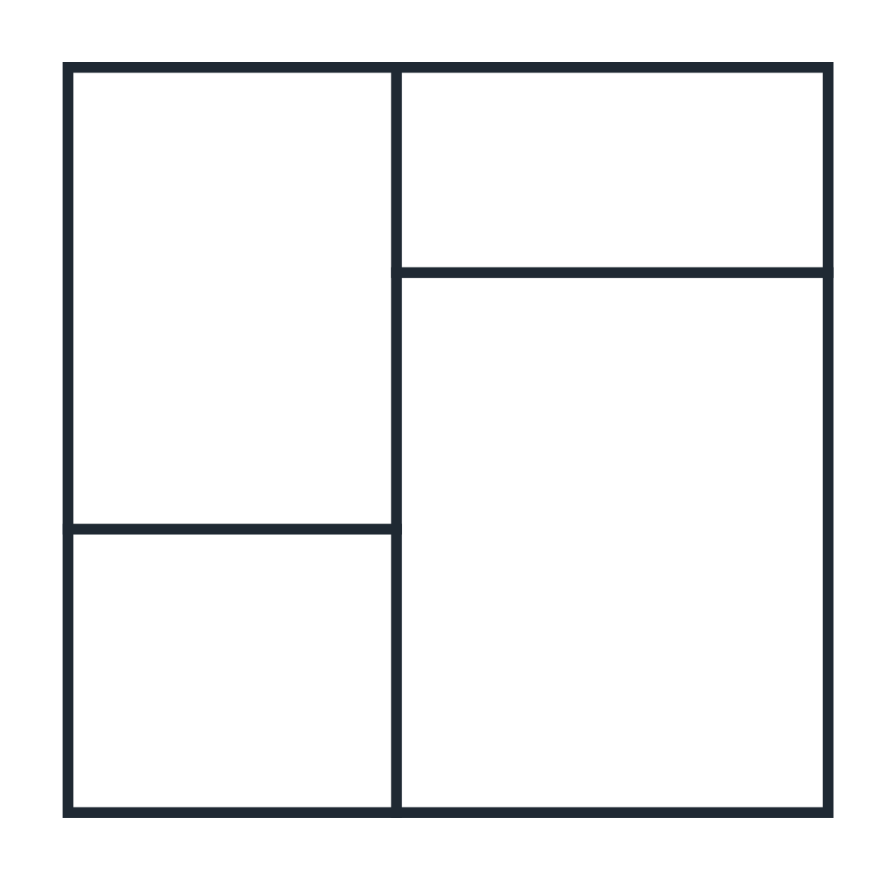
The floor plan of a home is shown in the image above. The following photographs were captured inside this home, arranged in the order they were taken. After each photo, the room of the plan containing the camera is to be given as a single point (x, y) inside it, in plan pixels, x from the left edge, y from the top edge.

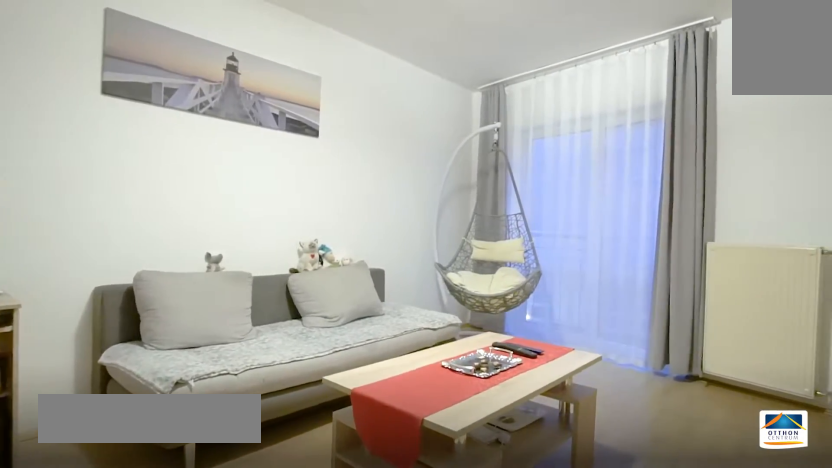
(267, 314)
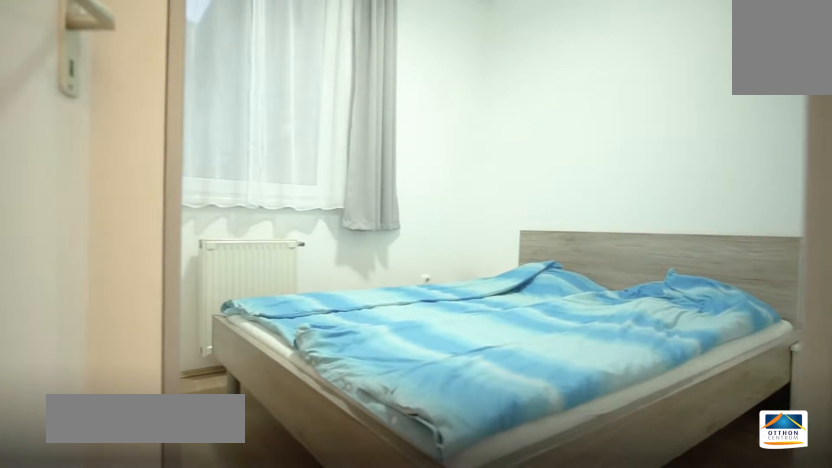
(614, 173)
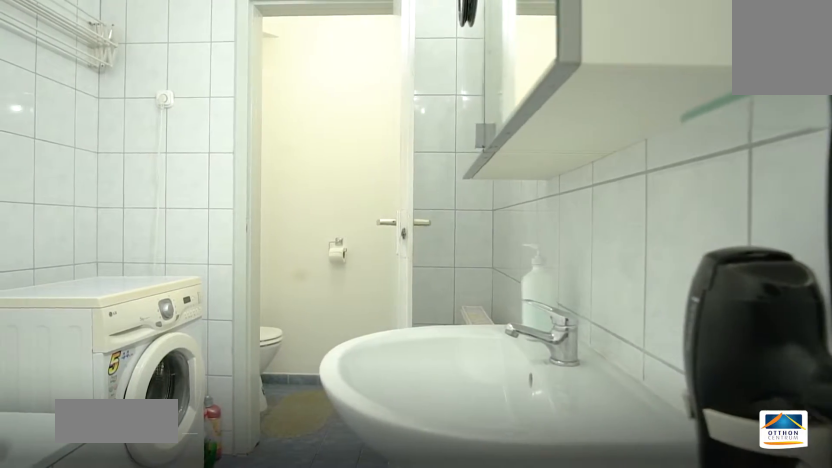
(235, 666)
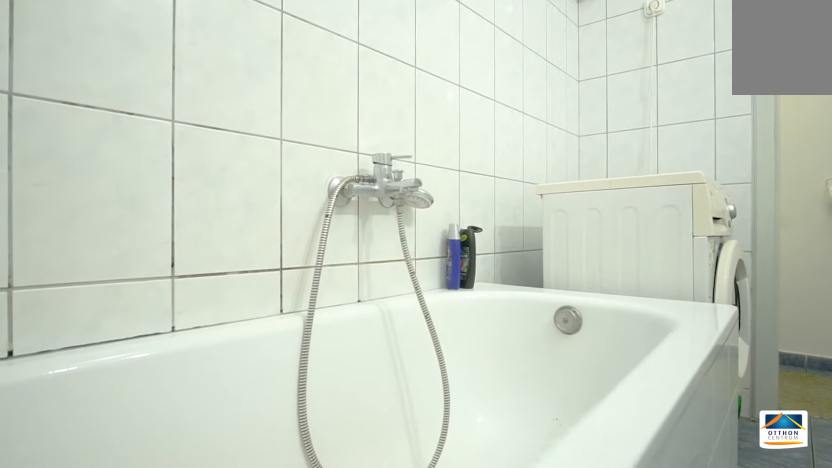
(236, 664)
